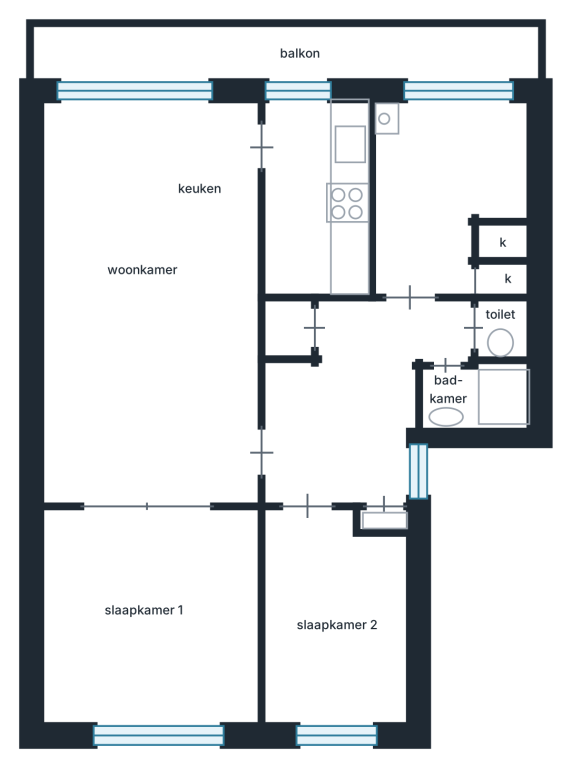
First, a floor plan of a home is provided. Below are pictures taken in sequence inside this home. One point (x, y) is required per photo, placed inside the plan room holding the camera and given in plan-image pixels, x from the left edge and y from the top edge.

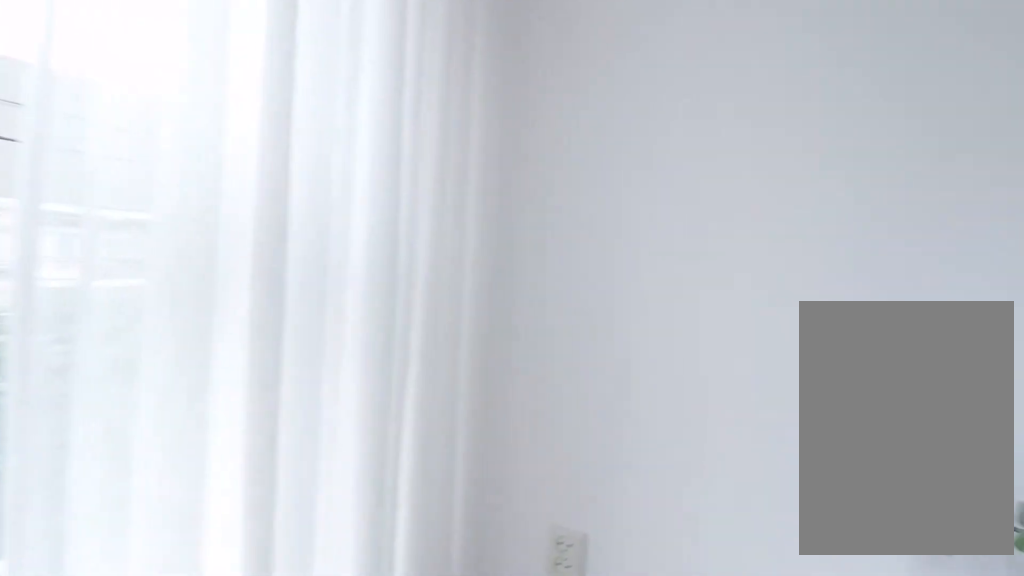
(335, 625)
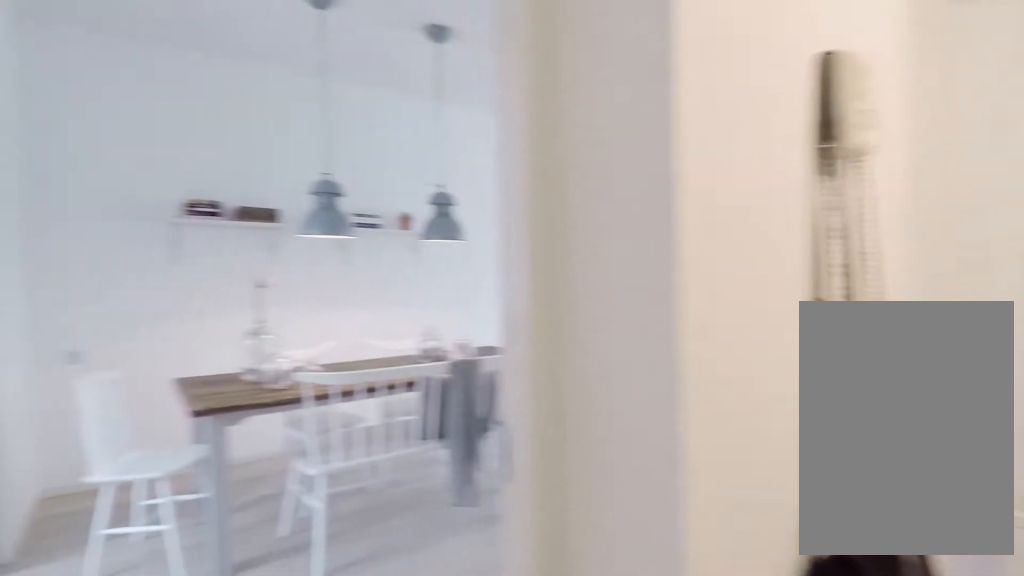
(356, 402)
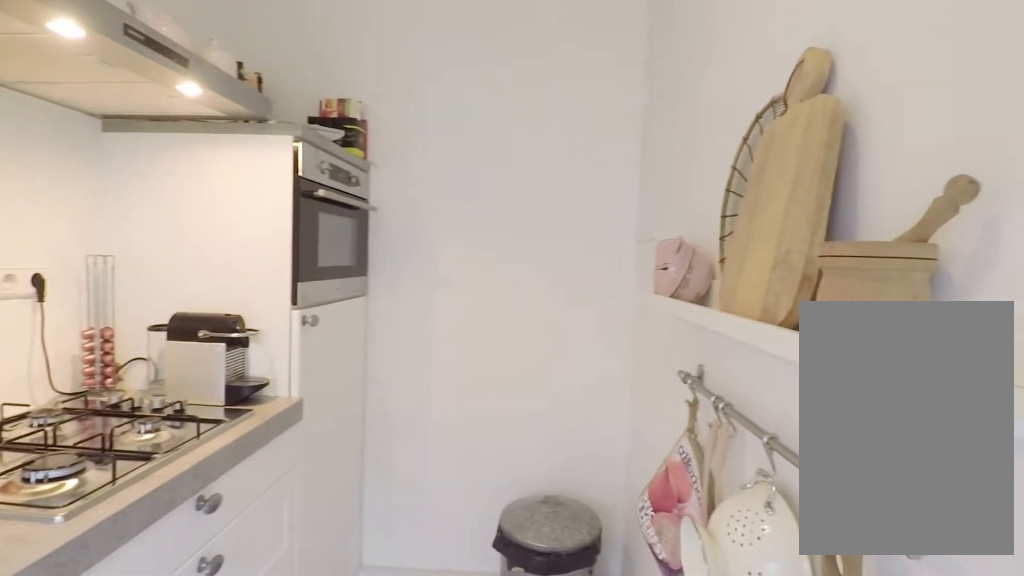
(316, 198)
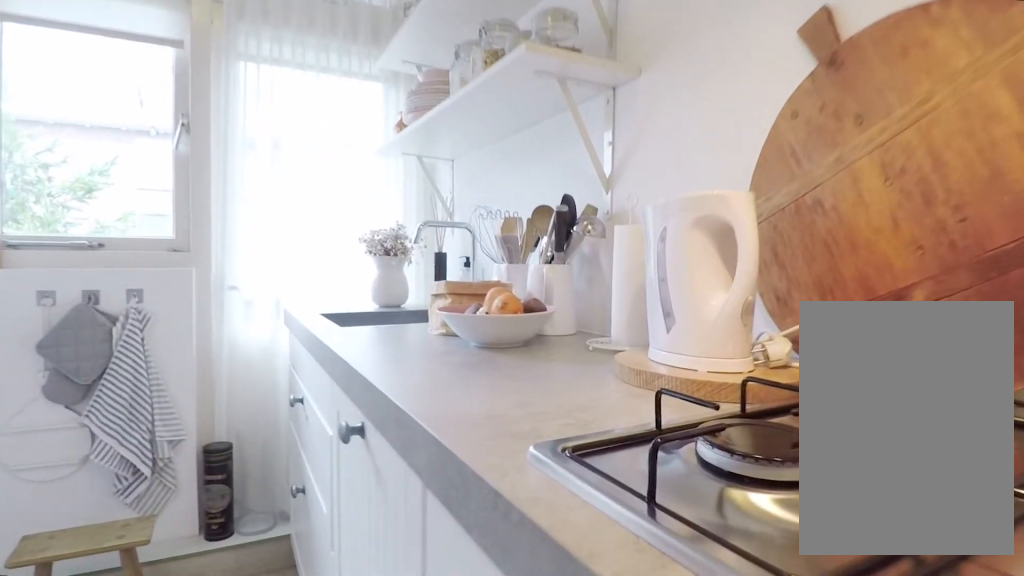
(316, 198)
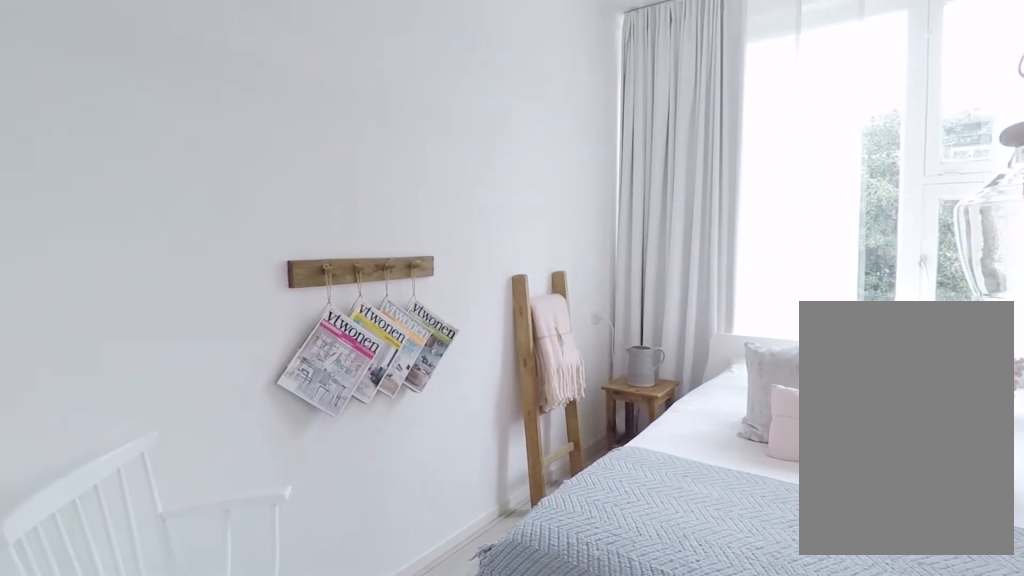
(150, 619)
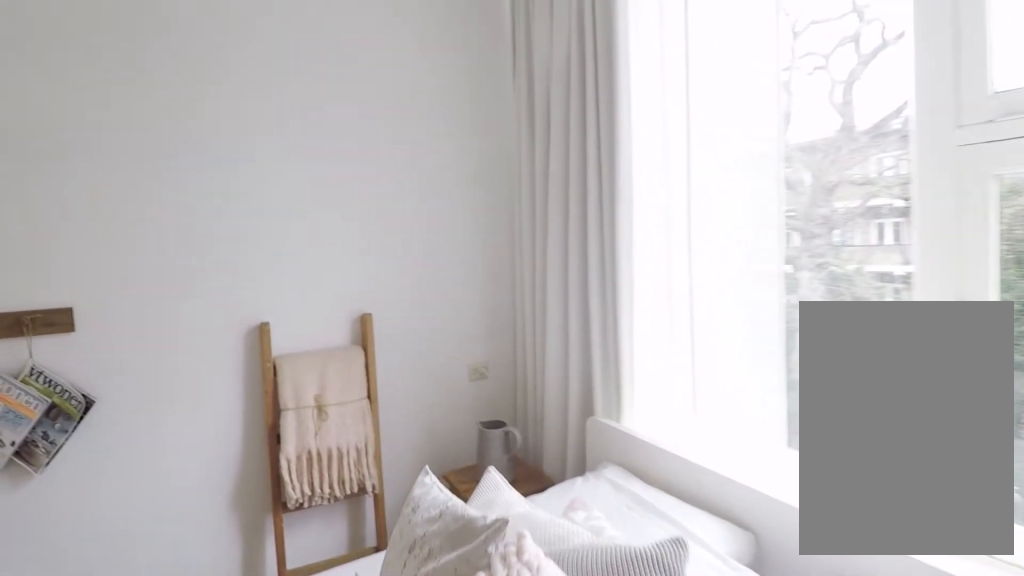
(150, 619)
